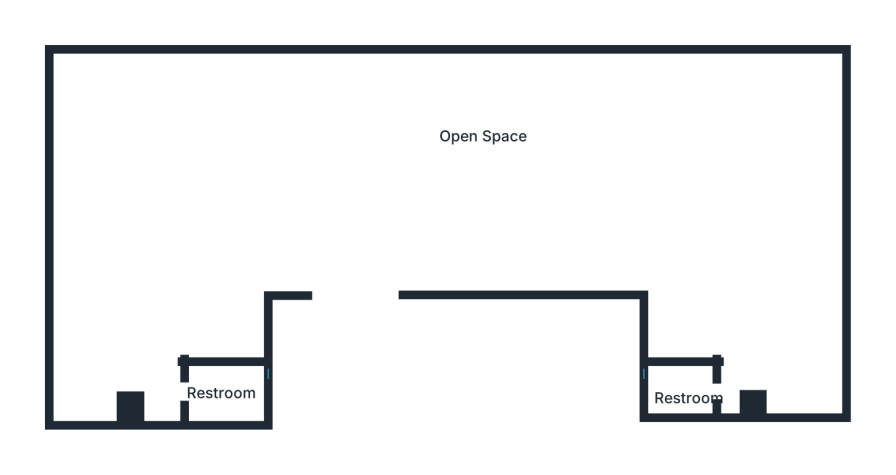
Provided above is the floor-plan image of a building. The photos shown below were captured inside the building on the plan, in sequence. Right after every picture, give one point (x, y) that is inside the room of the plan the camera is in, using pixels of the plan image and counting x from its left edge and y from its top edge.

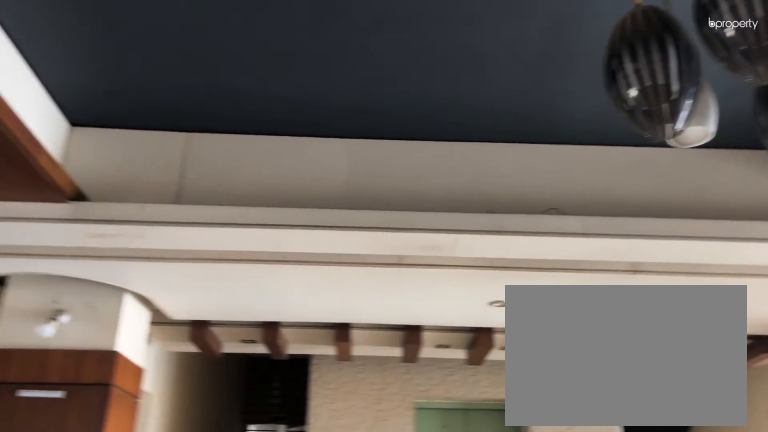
(475, 153)
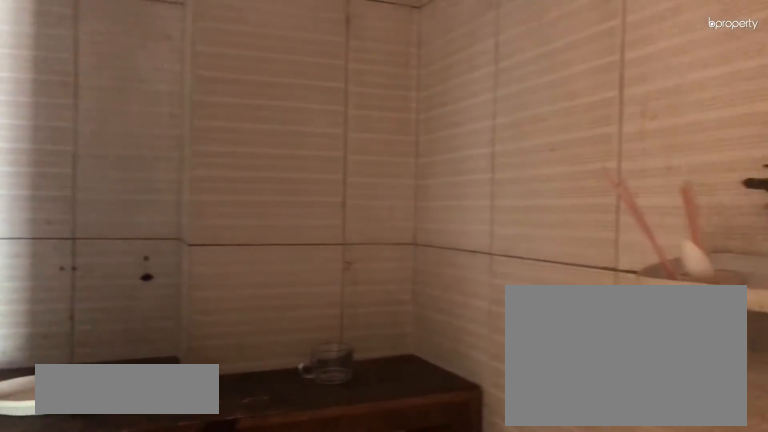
(226, 395)
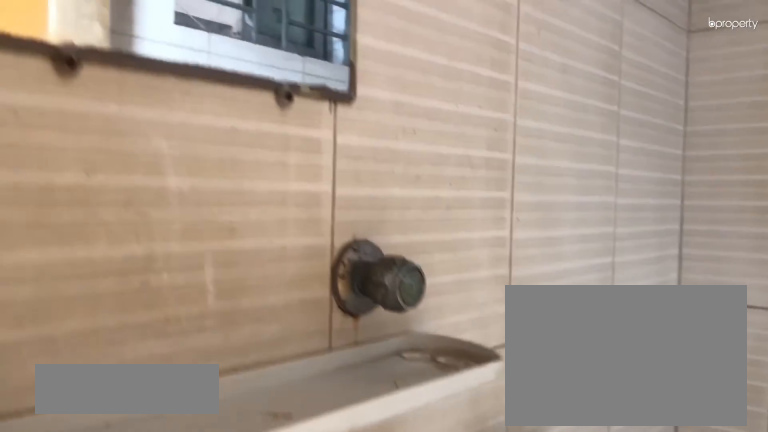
(689, 395)
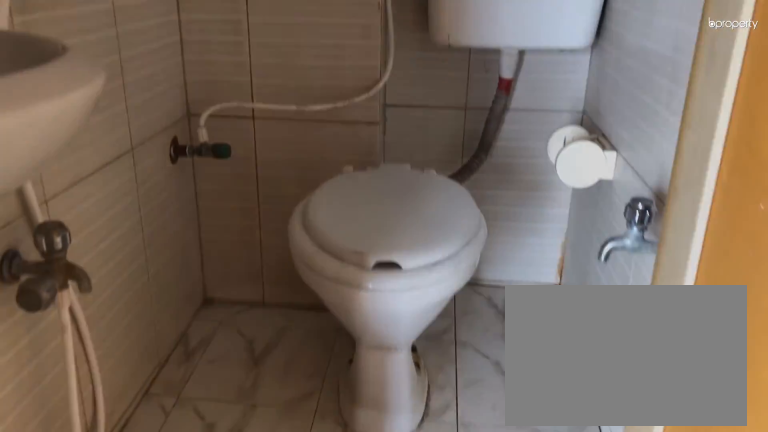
(689, 395)
